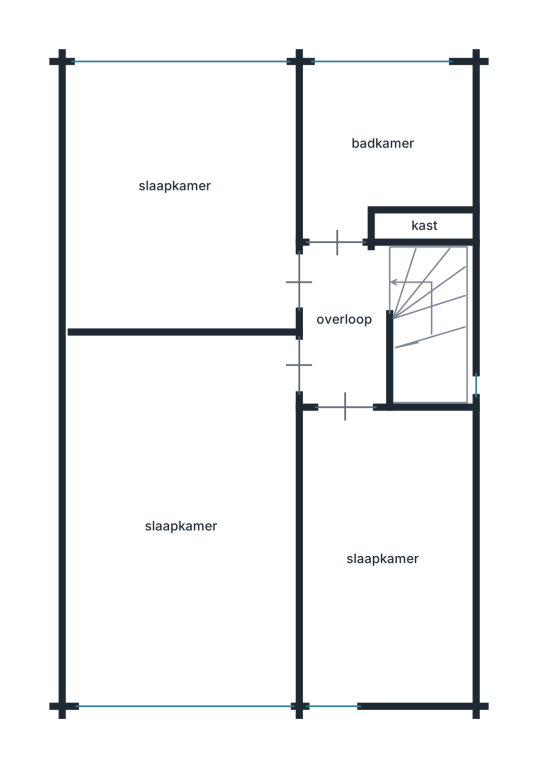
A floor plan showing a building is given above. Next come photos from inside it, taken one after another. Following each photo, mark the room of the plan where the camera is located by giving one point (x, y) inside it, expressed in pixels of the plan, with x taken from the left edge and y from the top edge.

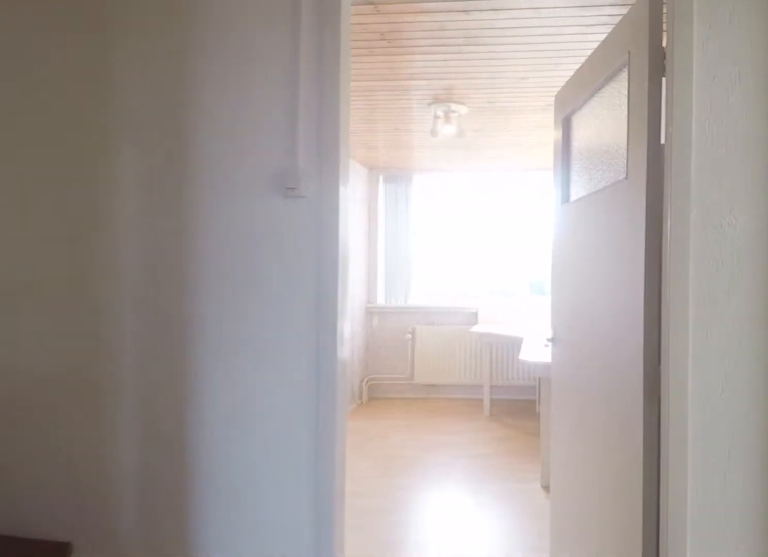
(344, 325)
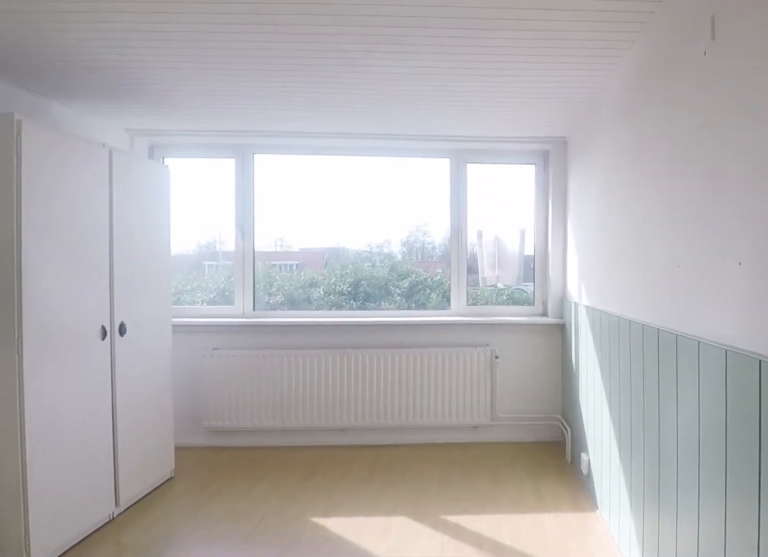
(187, 518)
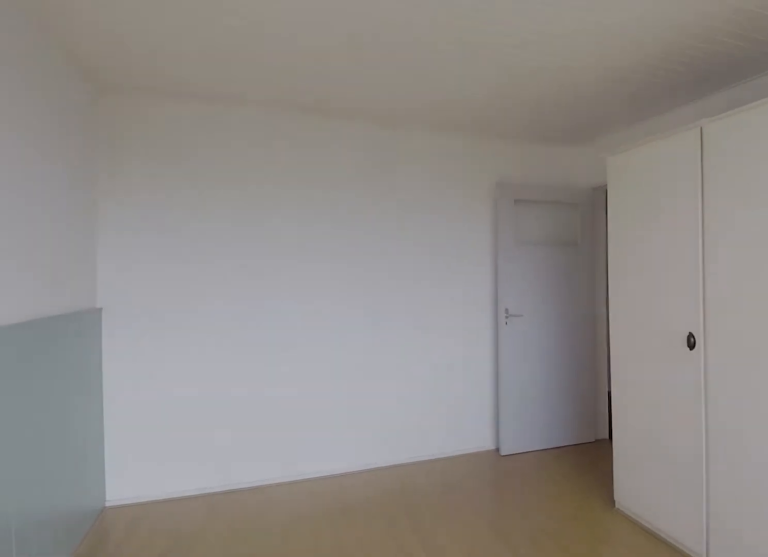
(186, 517)
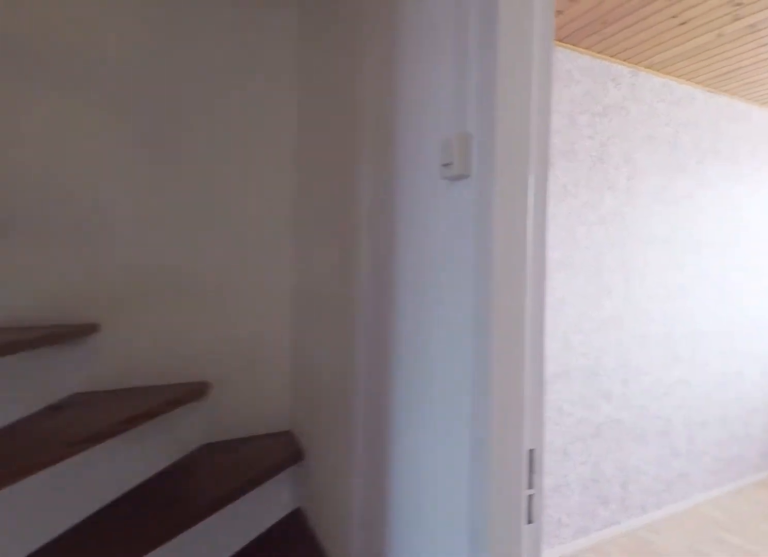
(344, 325)
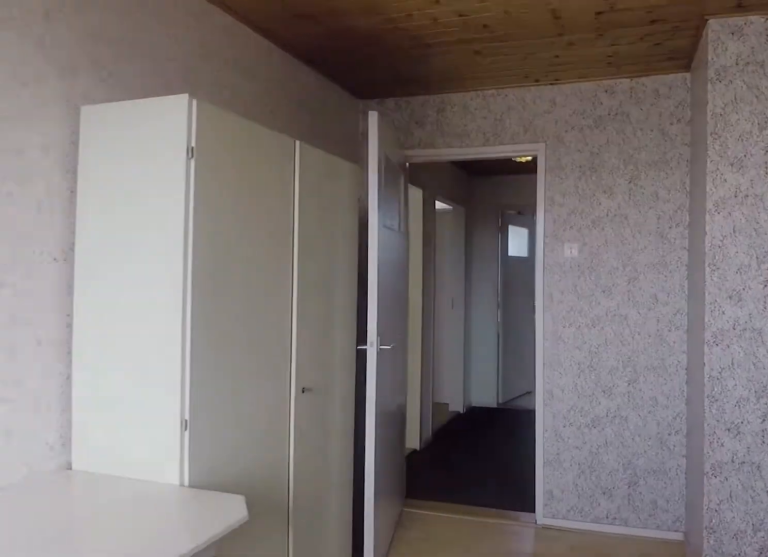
(385, 556)
